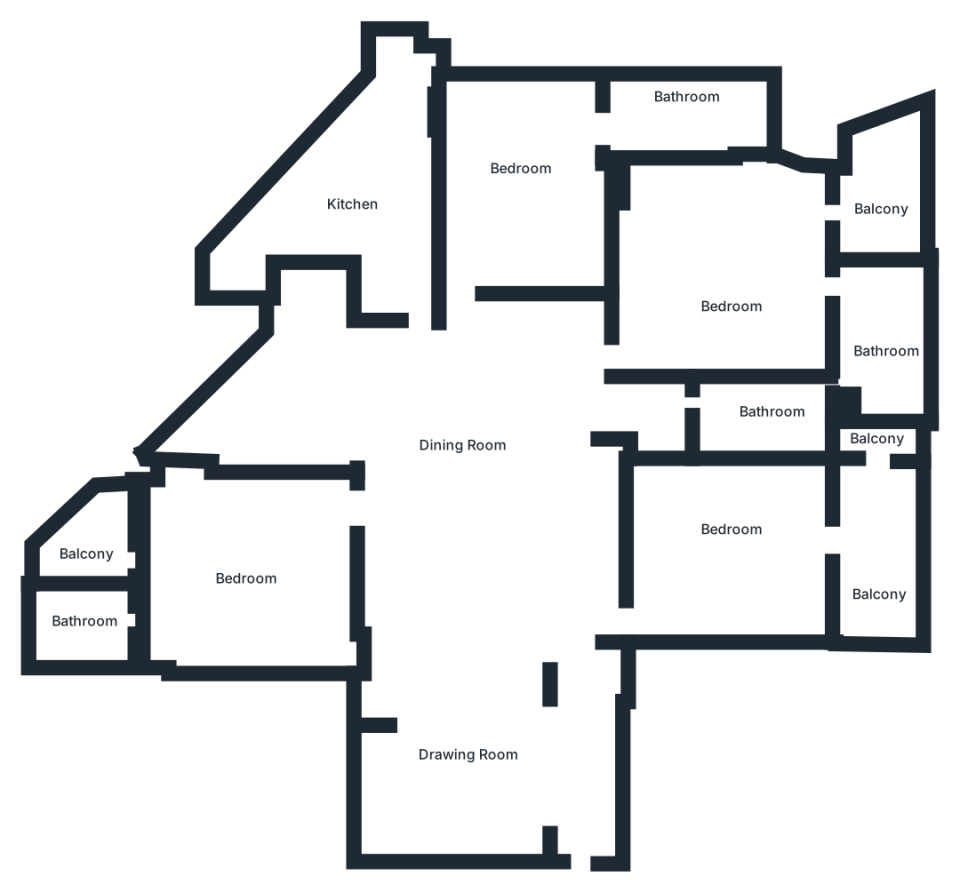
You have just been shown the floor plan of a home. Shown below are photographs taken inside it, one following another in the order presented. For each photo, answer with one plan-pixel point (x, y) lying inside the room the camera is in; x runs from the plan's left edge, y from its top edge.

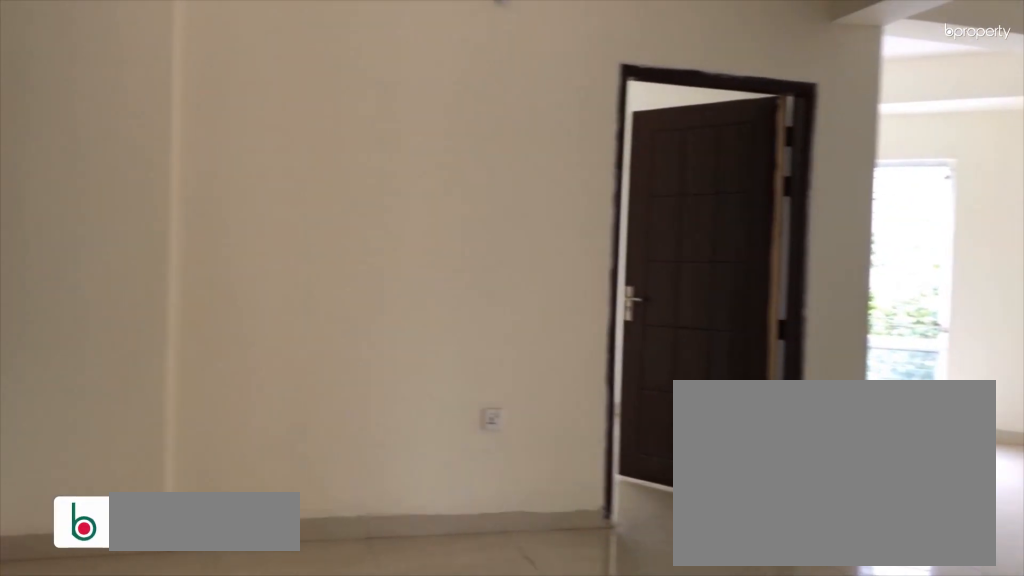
(480, 559)
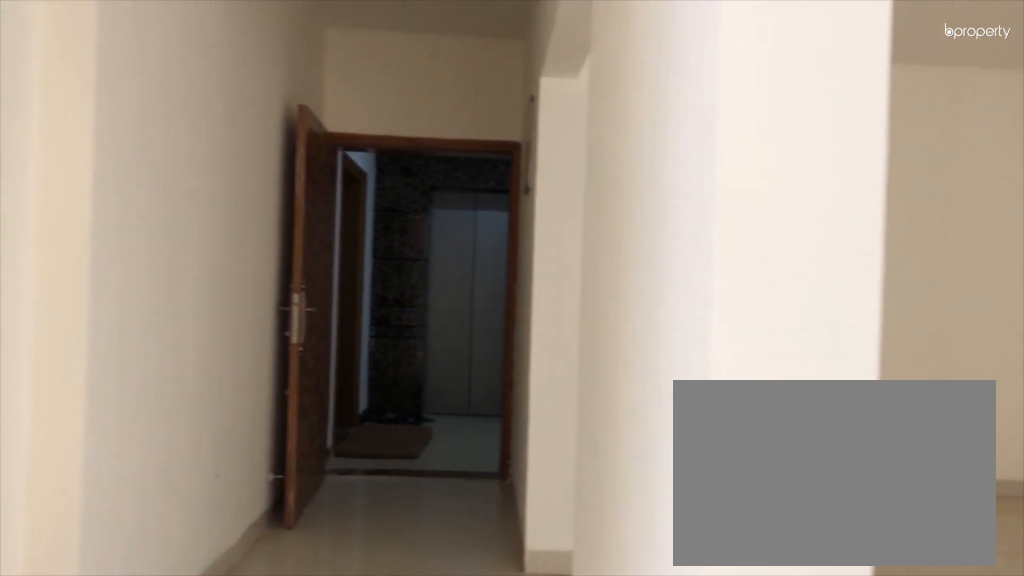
(480, 559)
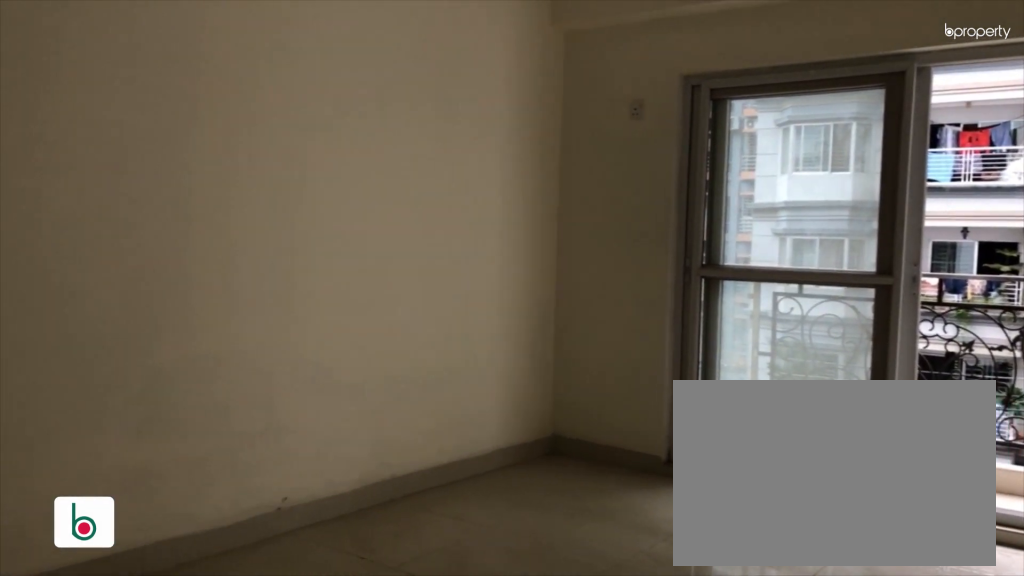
(726, 540)
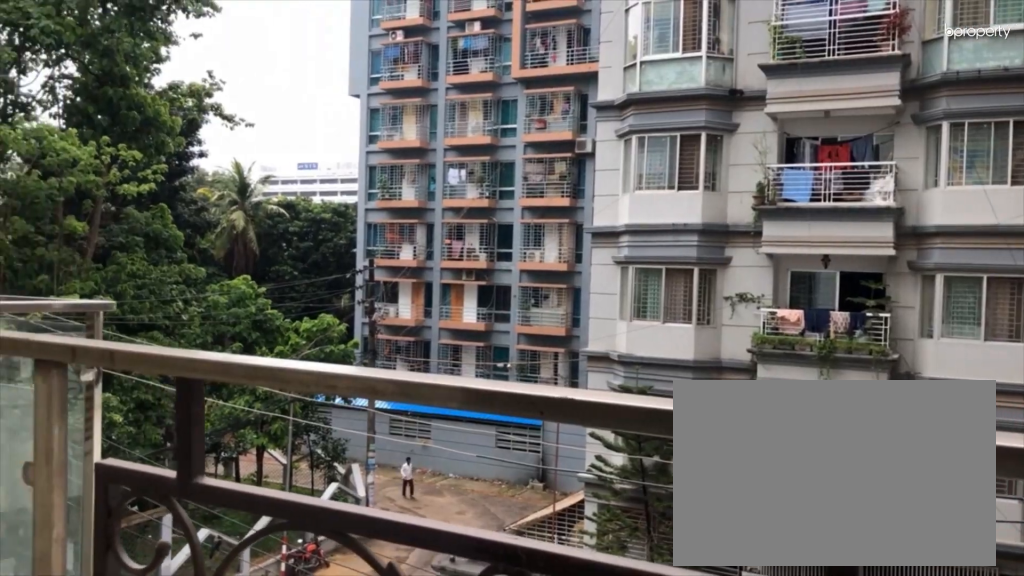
(874, 553)
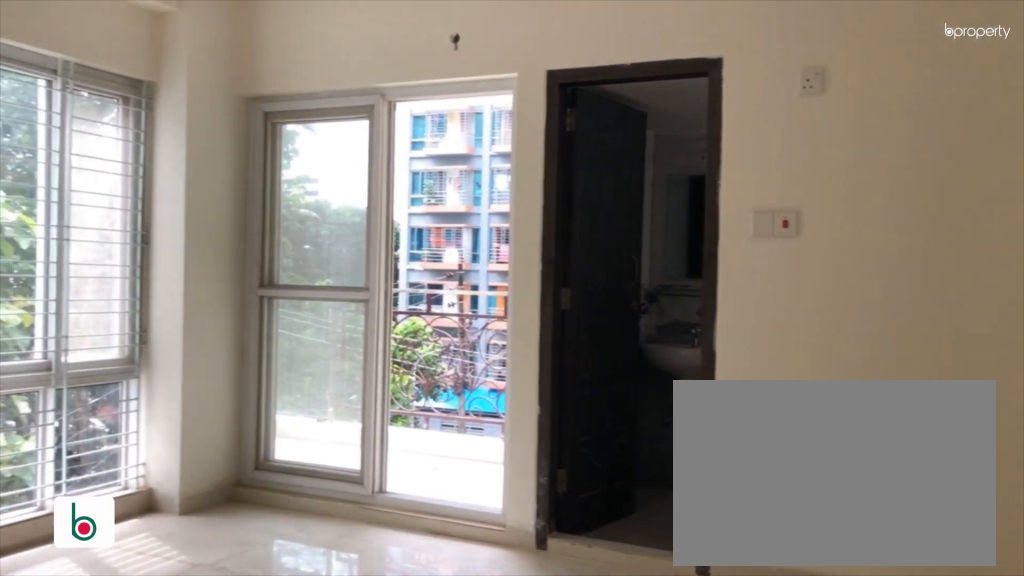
(720, 313)
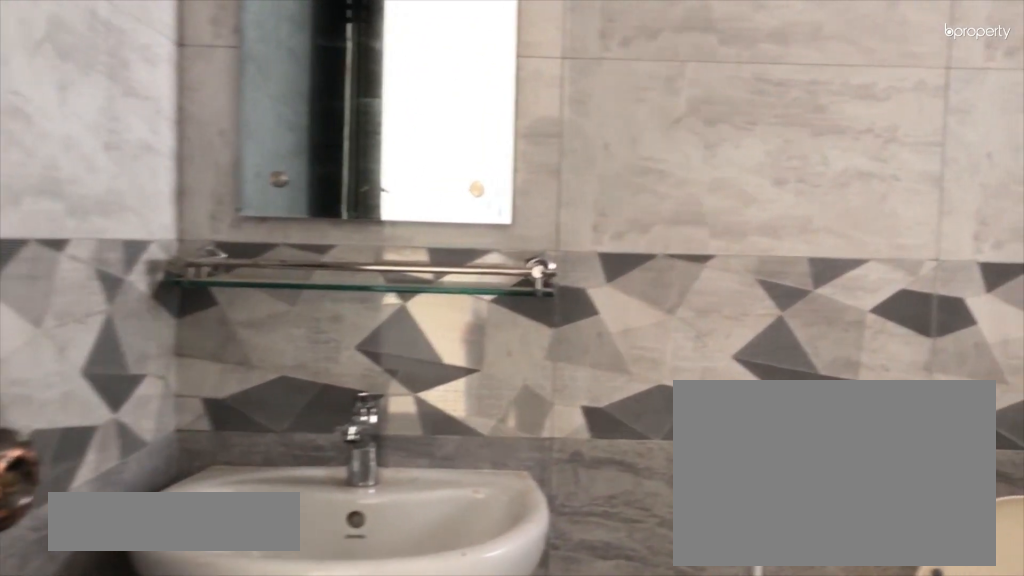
(880, 350)
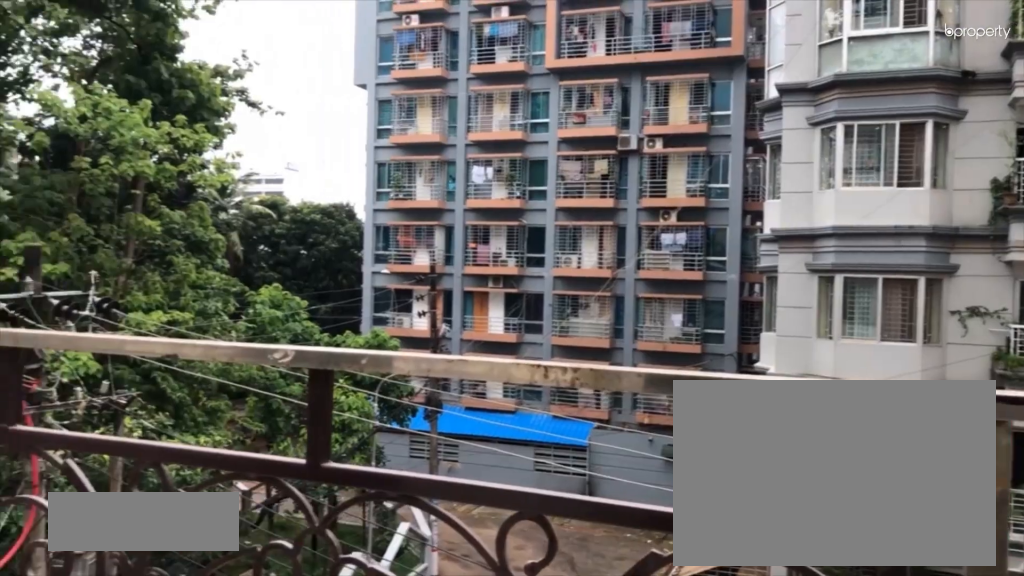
(886, 202)
